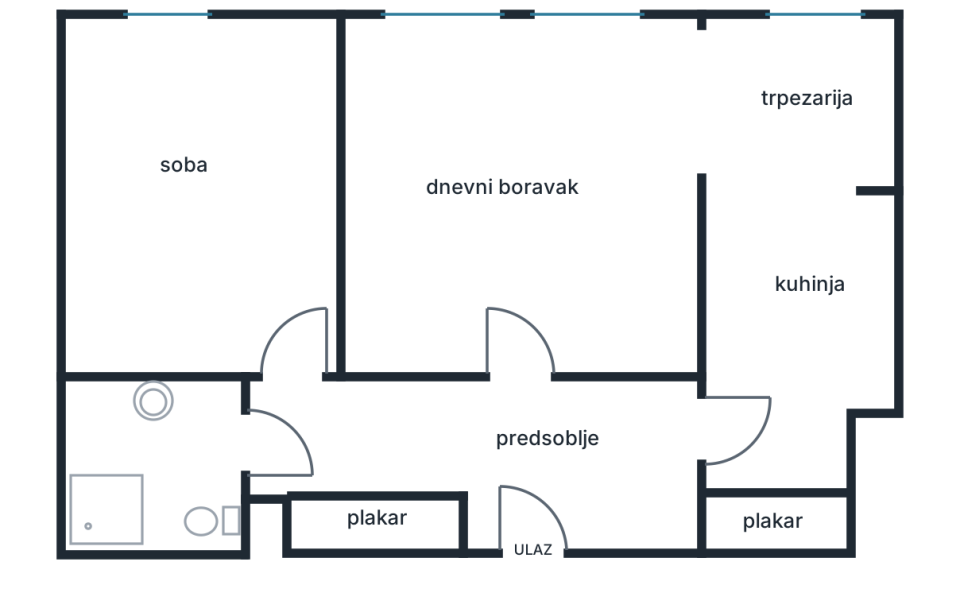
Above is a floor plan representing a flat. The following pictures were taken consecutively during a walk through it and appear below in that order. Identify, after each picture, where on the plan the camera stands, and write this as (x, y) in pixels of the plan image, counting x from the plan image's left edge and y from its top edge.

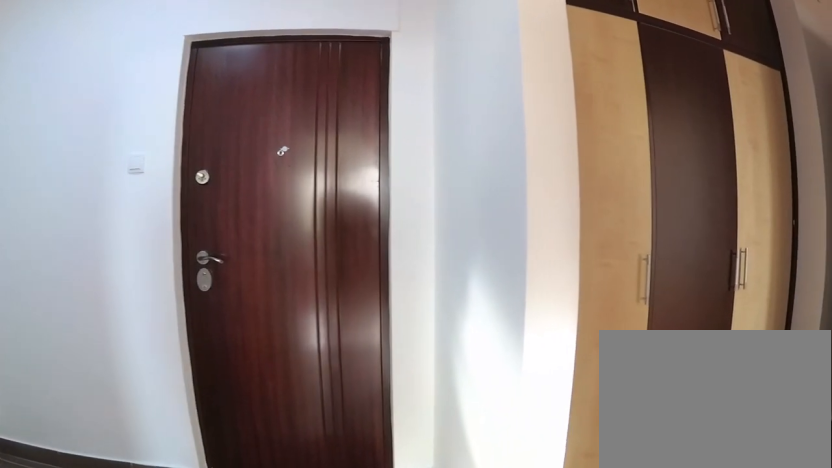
(535, 382)
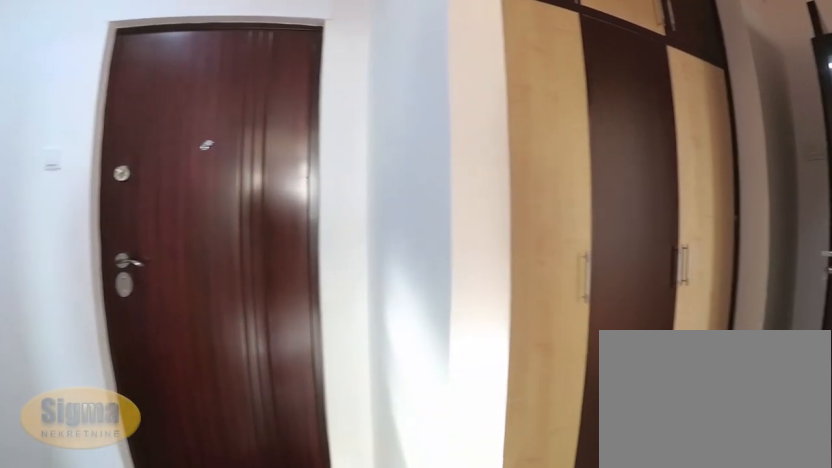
(542, 393)
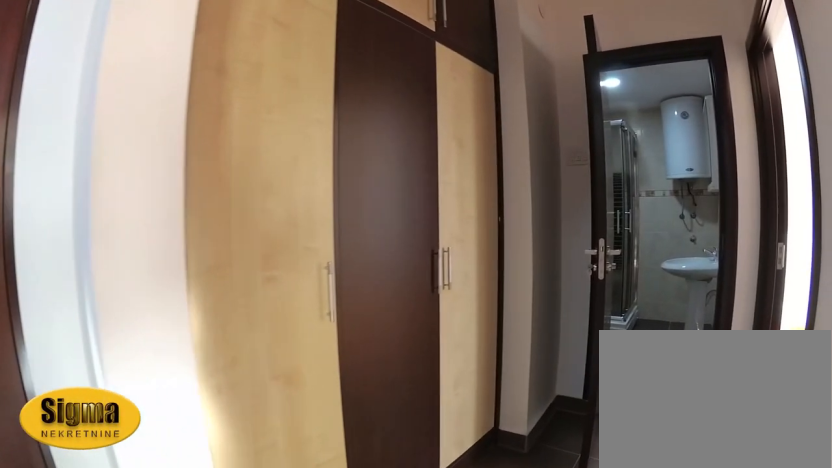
(541, 425)
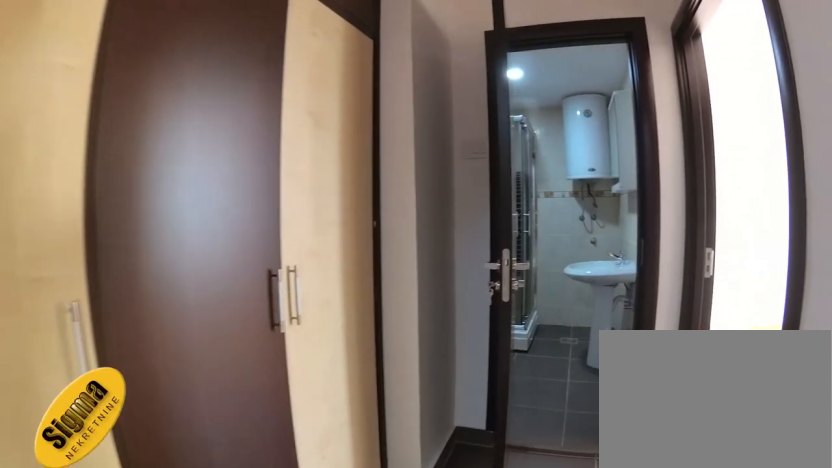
(480, 431)
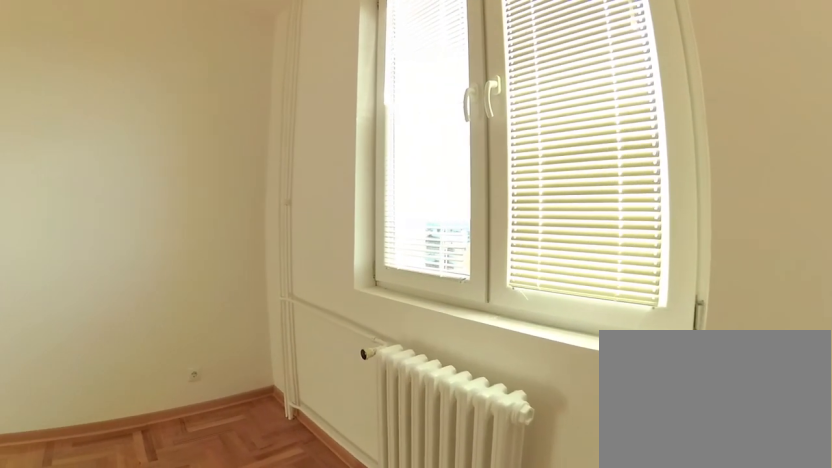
(301, 125)
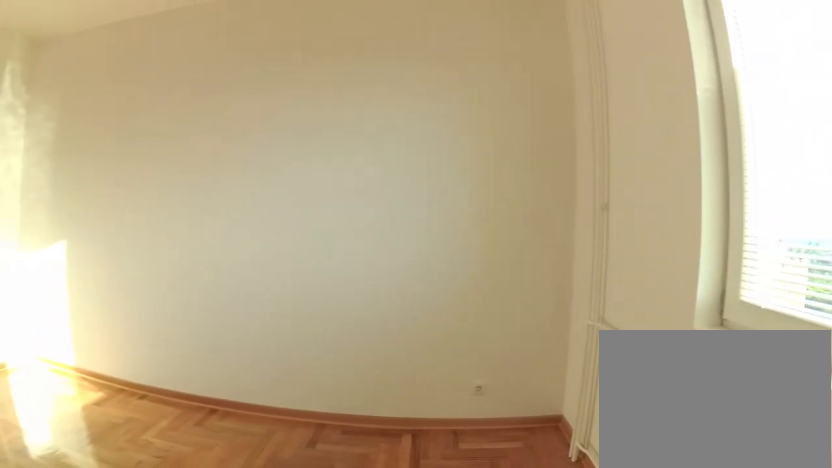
(245, 75)
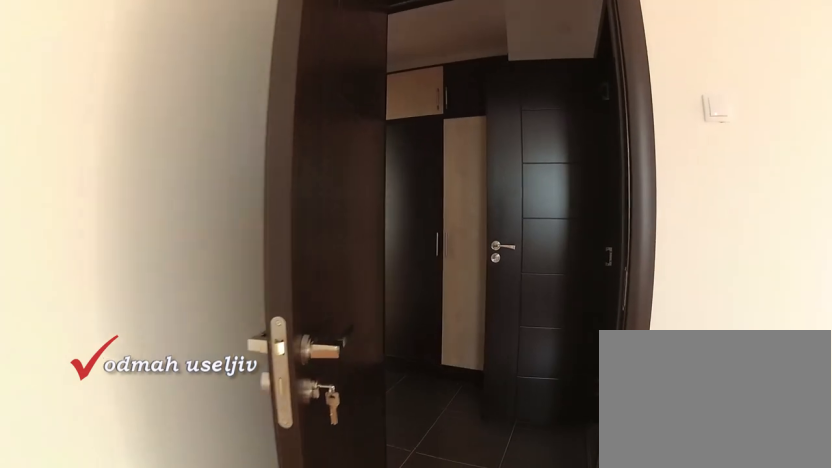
(256, 211)
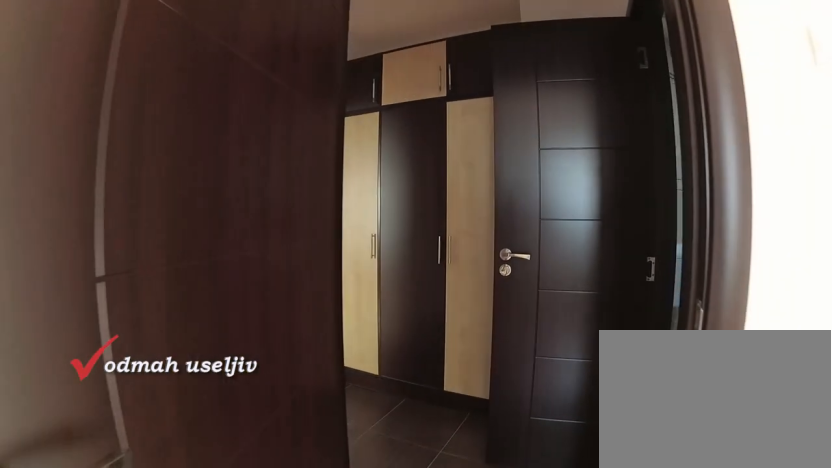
(268, 263)
